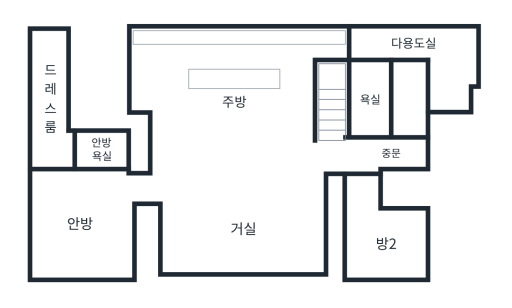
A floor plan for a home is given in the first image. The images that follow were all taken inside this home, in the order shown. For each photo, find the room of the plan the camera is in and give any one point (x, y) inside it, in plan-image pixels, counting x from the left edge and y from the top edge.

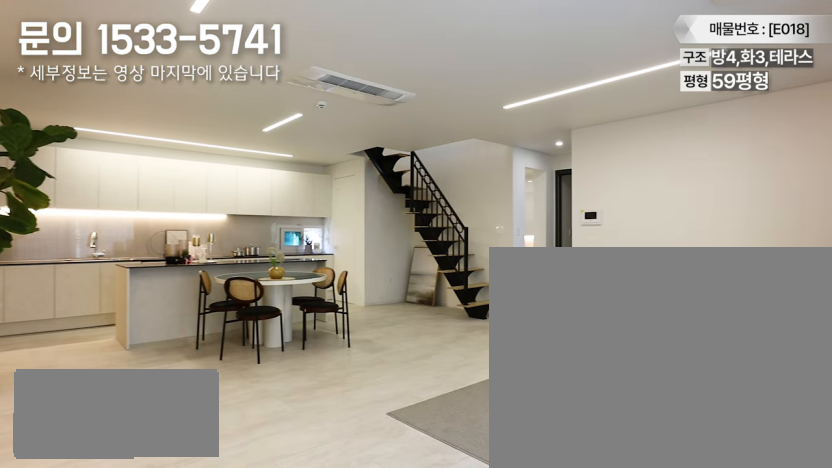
(237, 198)
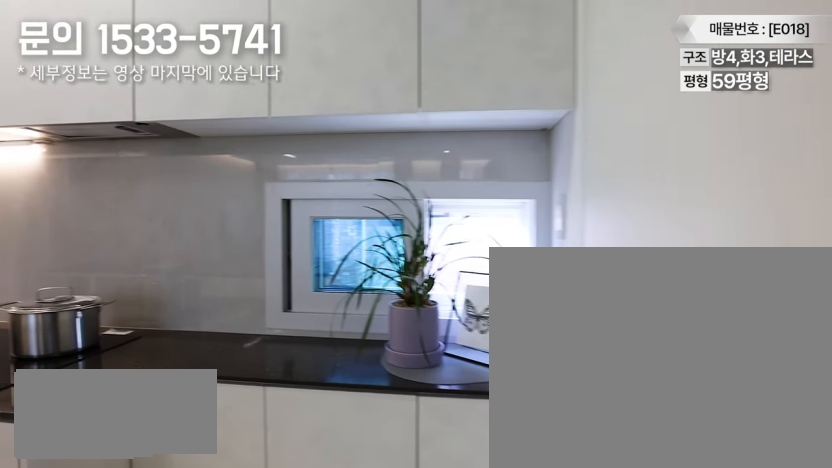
(236, 91)
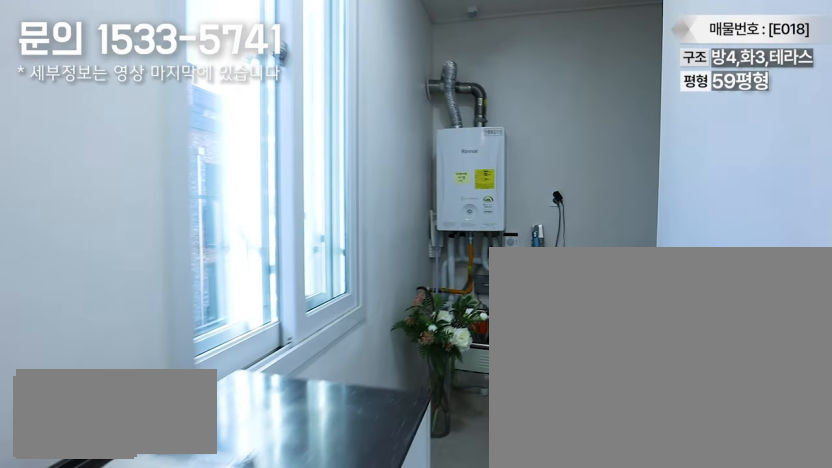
(417, 43)
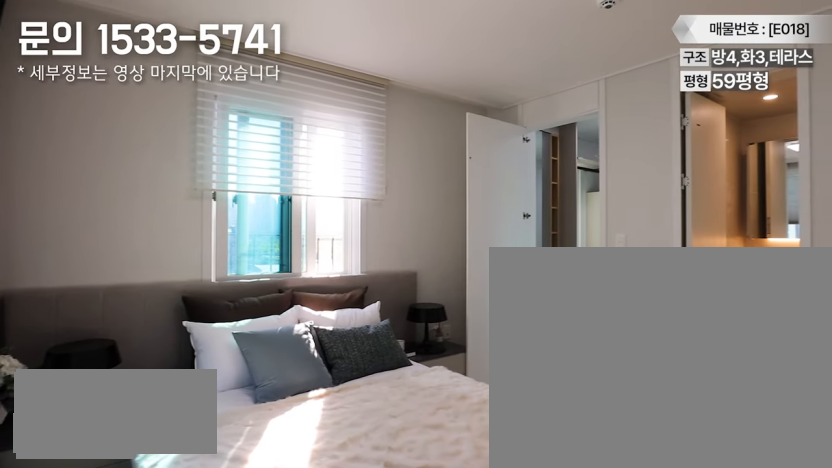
(82, 225)
